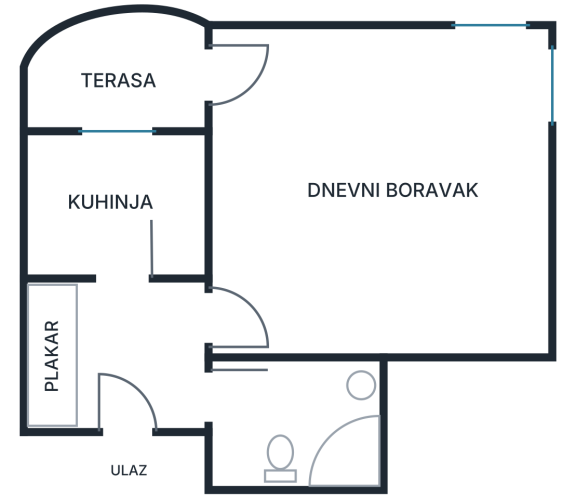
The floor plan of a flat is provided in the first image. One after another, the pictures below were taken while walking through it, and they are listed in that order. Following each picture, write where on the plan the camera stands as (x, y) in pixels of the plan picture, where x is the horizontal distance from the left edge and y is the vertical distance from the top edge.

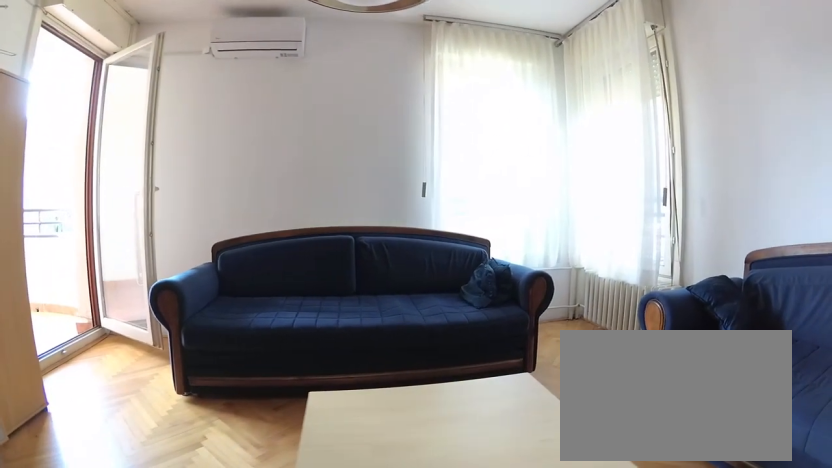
(317, 285)
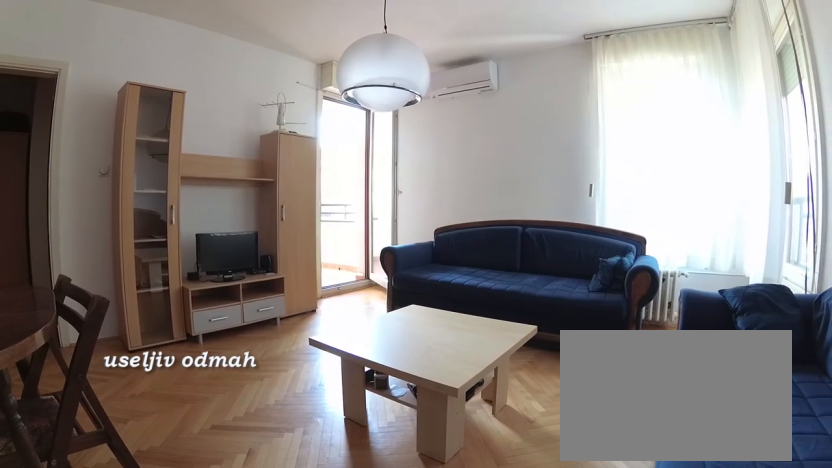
(483, 318)
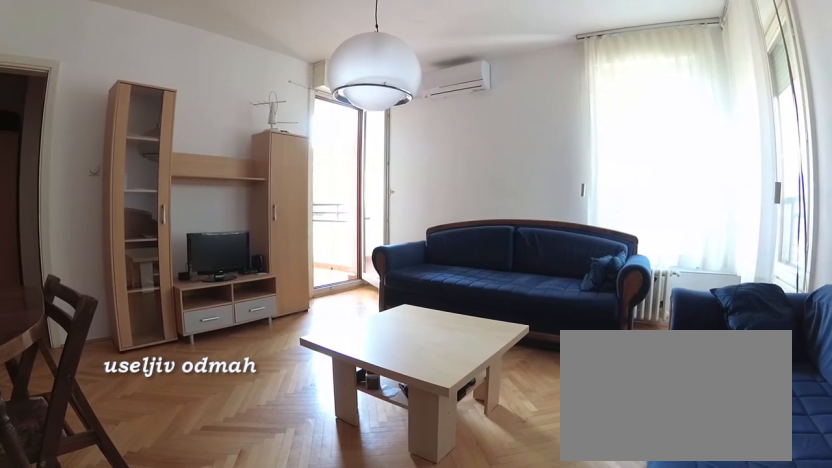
(483, 318)
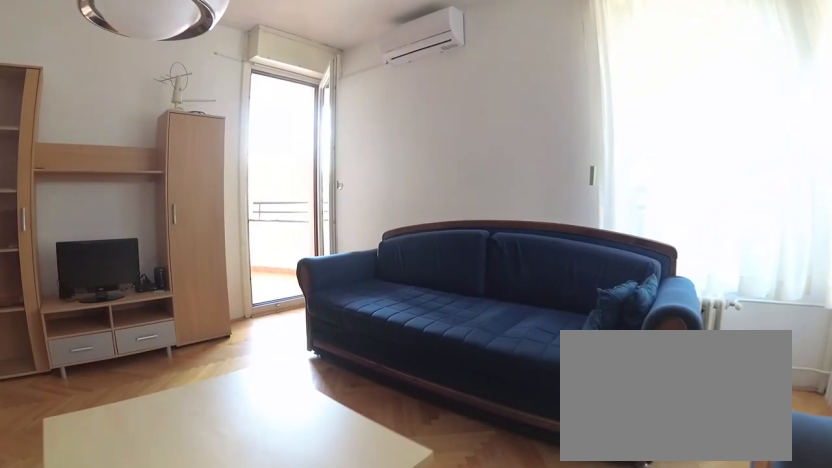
(465, 240)
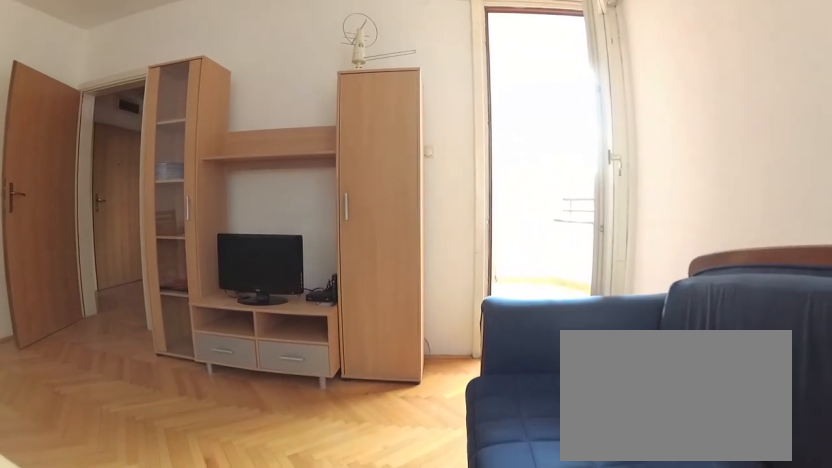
(460, 107)
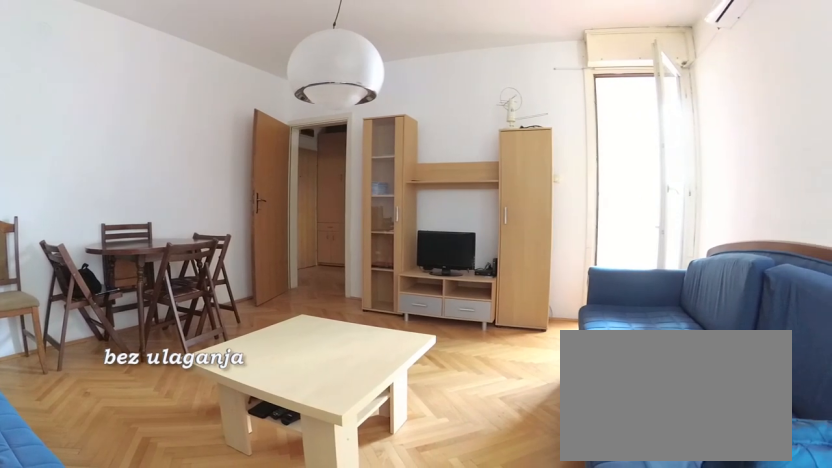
(494, 99)
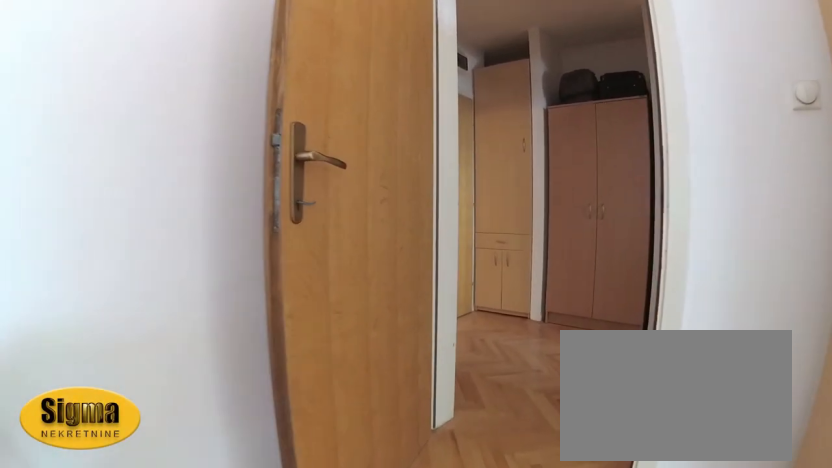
(314, 287)
